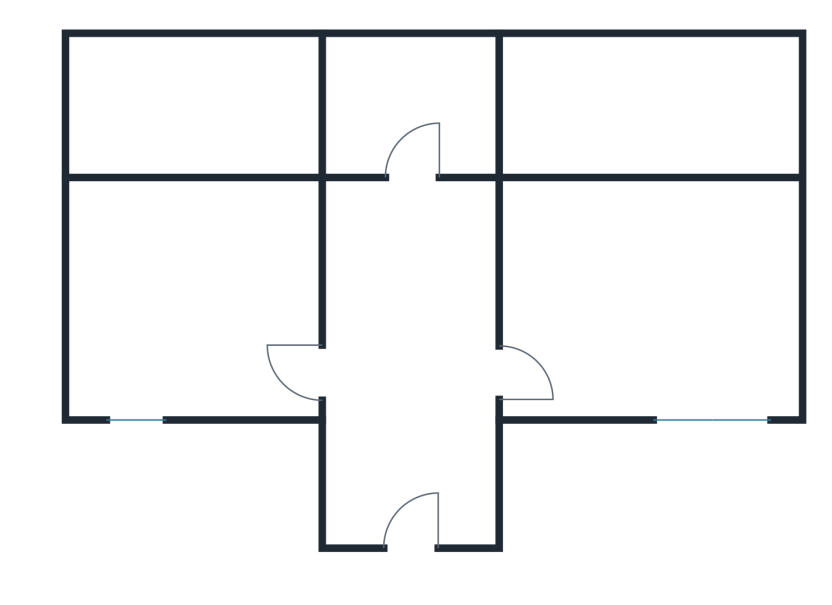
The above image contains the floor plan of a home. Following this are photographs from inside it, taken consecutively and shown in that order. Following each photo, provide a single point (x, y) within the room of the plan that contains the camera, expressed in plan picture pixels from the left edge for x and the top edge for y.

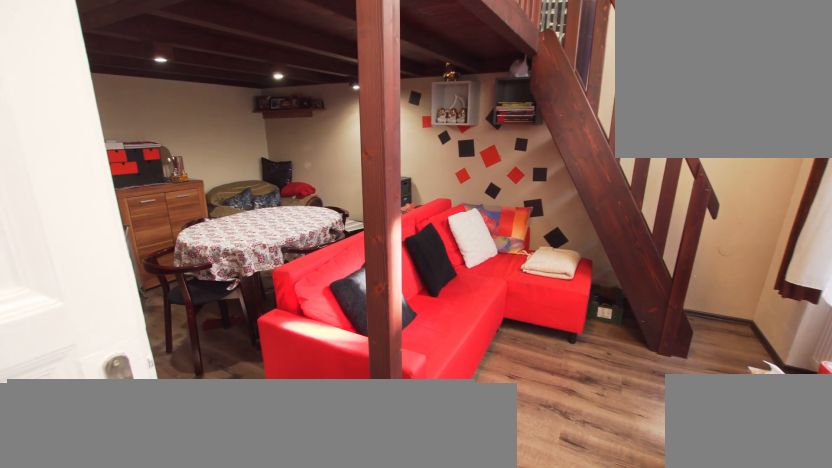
(647, 301)
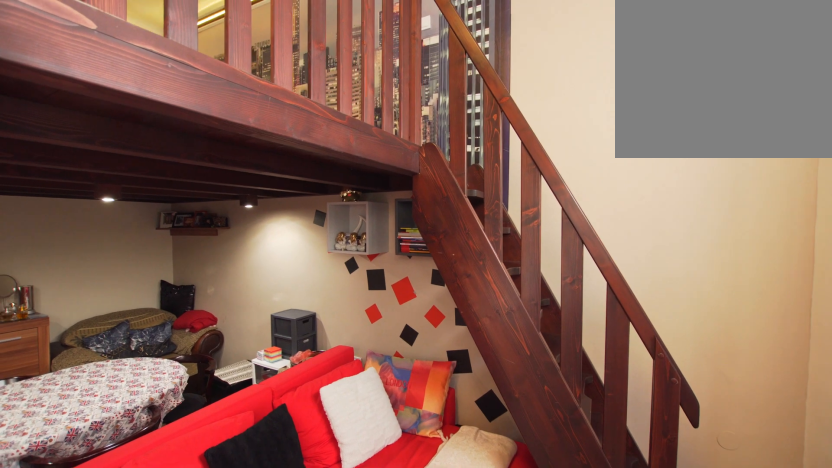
(647, 301)
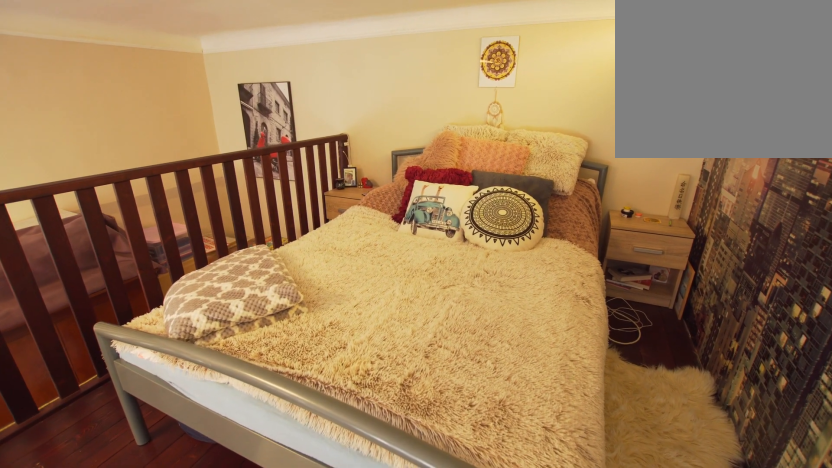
(647, 109)
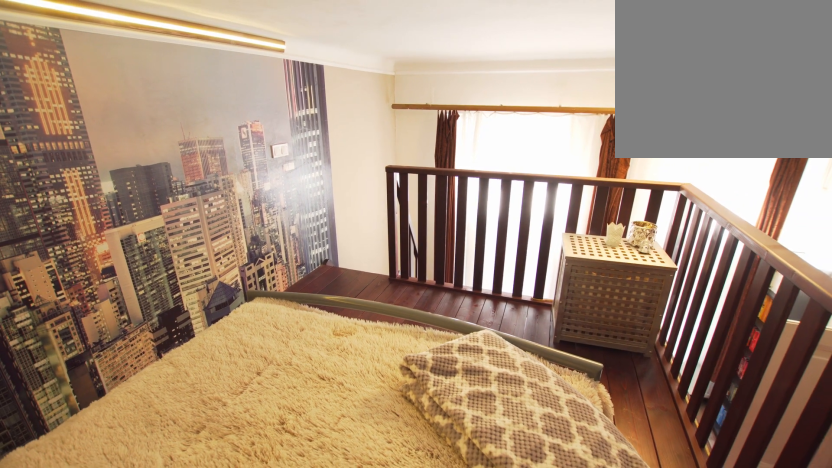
(647, 109)
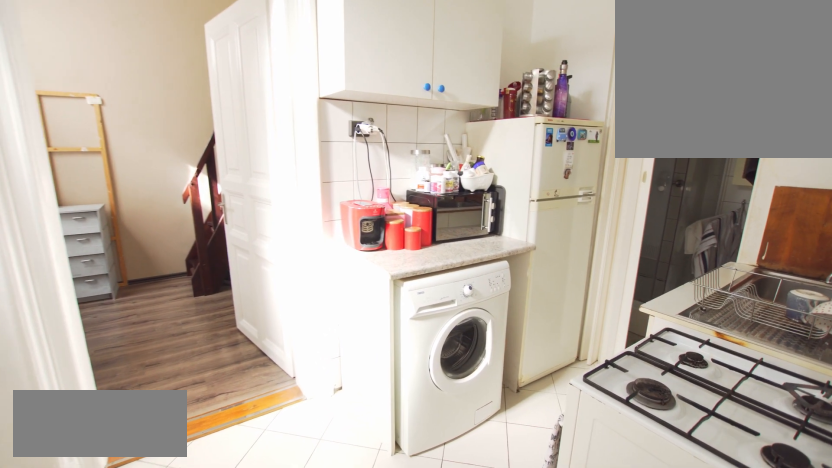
(409, 301)
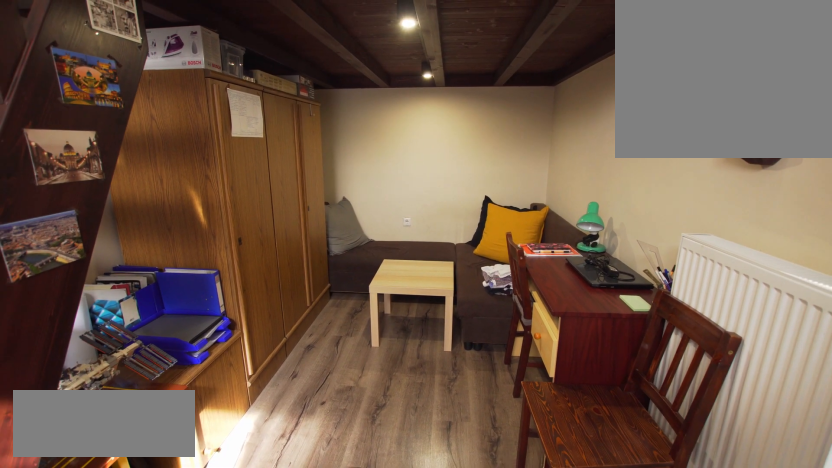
(189, 301)
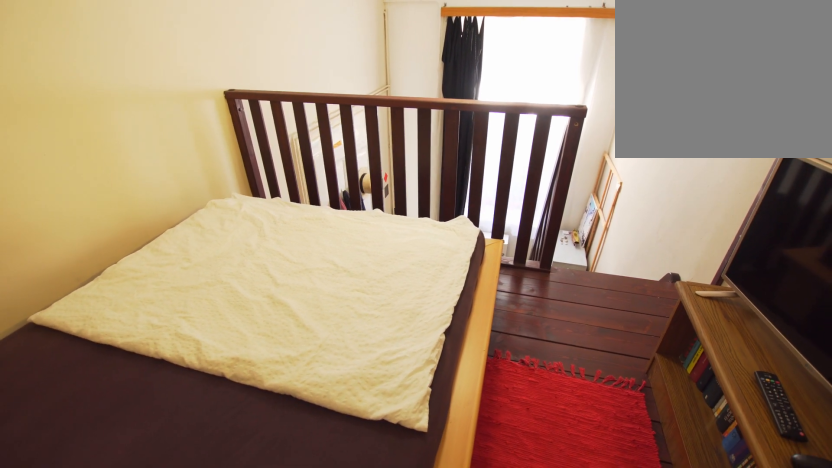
(189, 103)
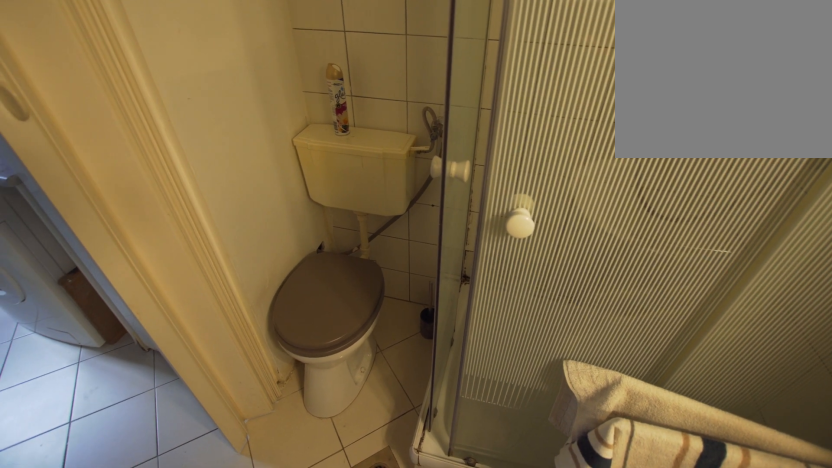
(404, 110)
